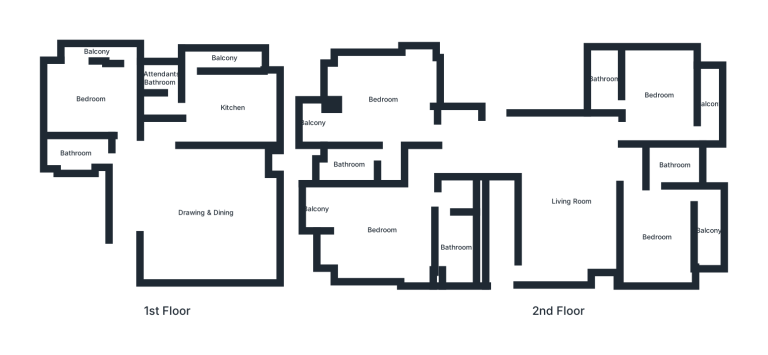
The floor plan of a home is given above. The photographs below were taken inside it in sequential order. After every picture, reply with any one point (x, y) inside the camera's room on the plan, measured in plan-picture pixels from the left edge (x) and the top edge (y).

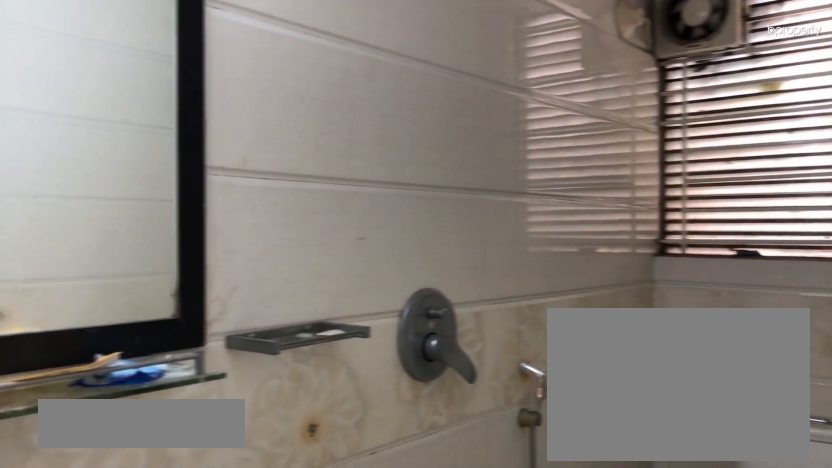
(348, 164)
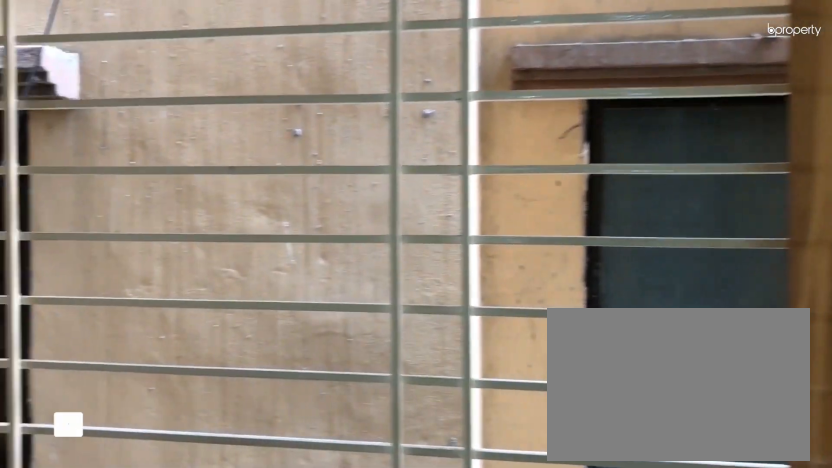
(709, 103)
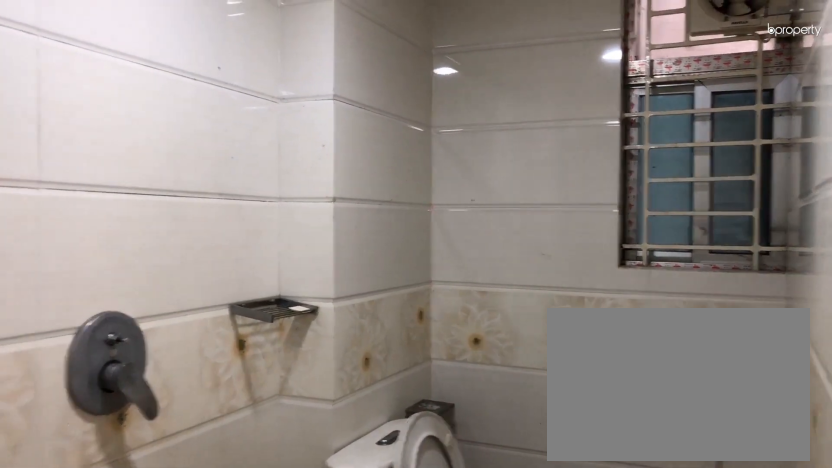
(604, 79)
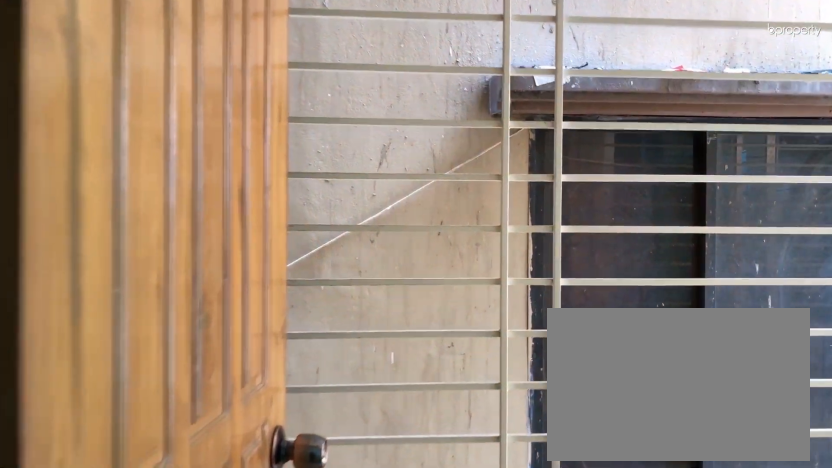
(709, 231)
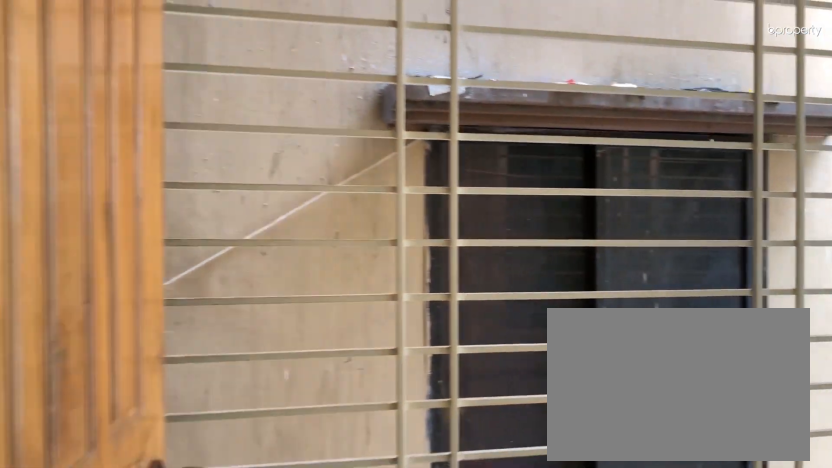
(709, 231)
